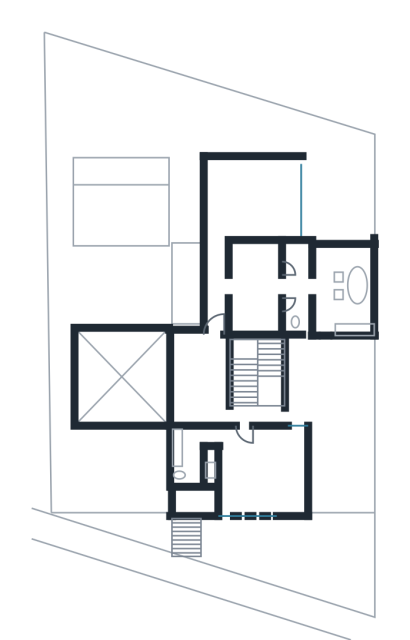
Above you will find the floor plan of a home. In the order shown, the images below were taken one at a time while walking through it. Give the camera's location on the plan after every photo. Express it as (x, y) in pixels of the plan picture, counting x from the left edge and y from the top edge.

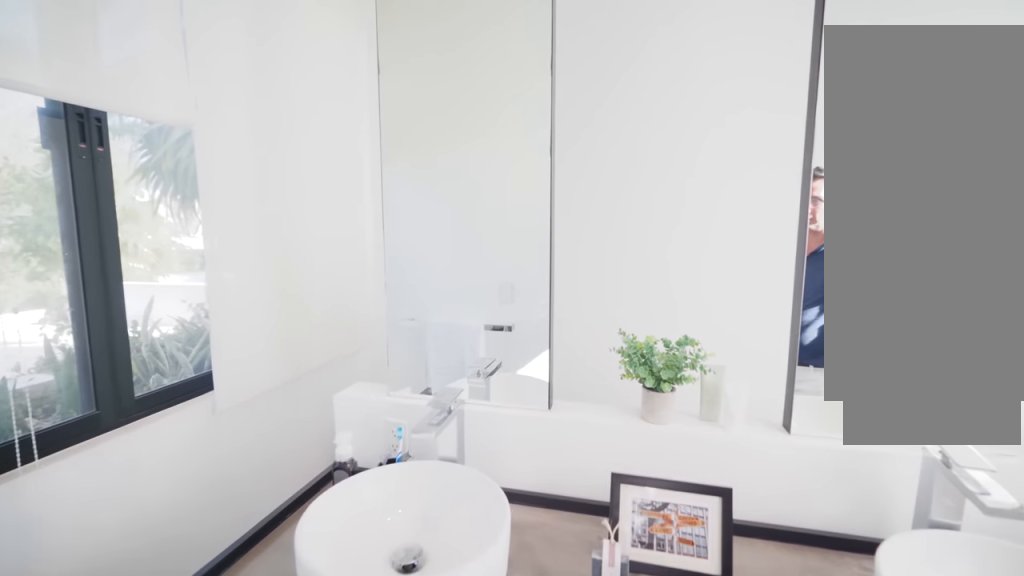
(316, 286)
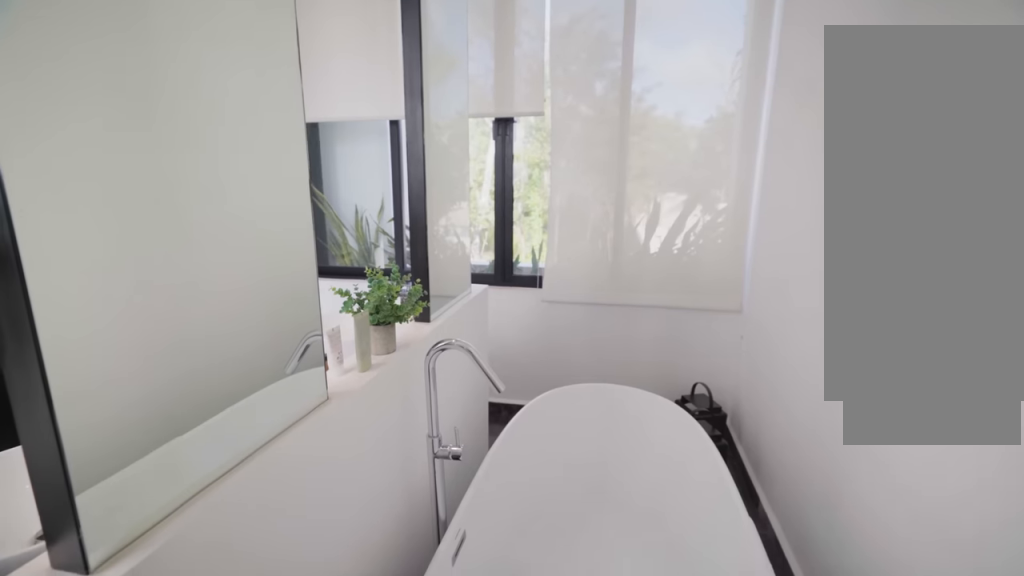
(354, 307)
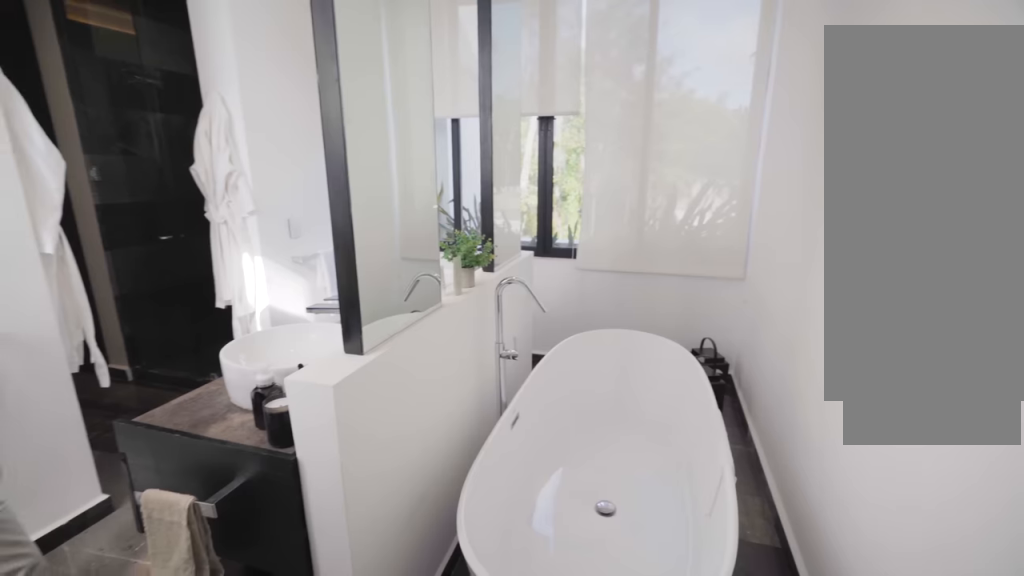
(354, 307)
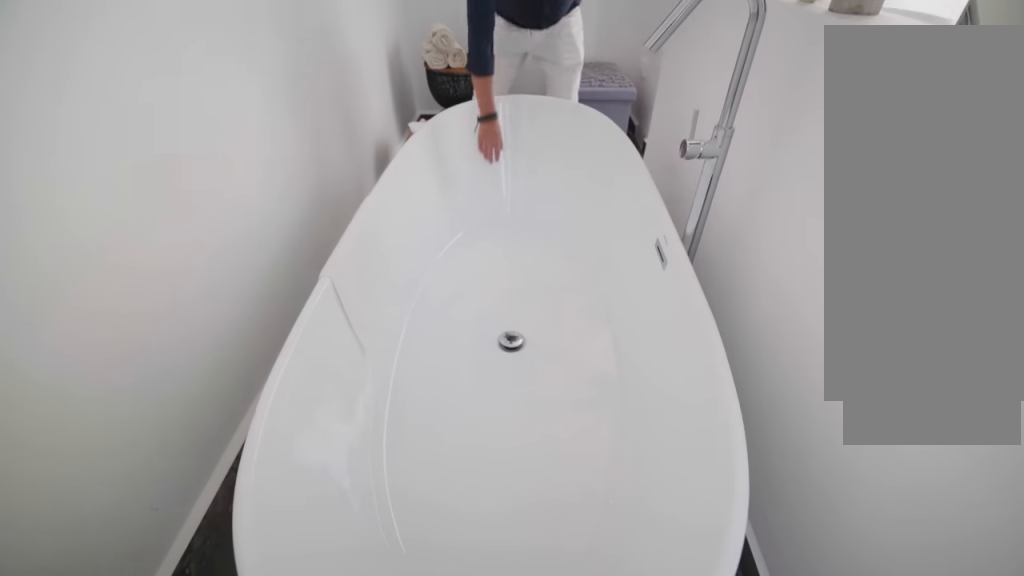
(352, 261)
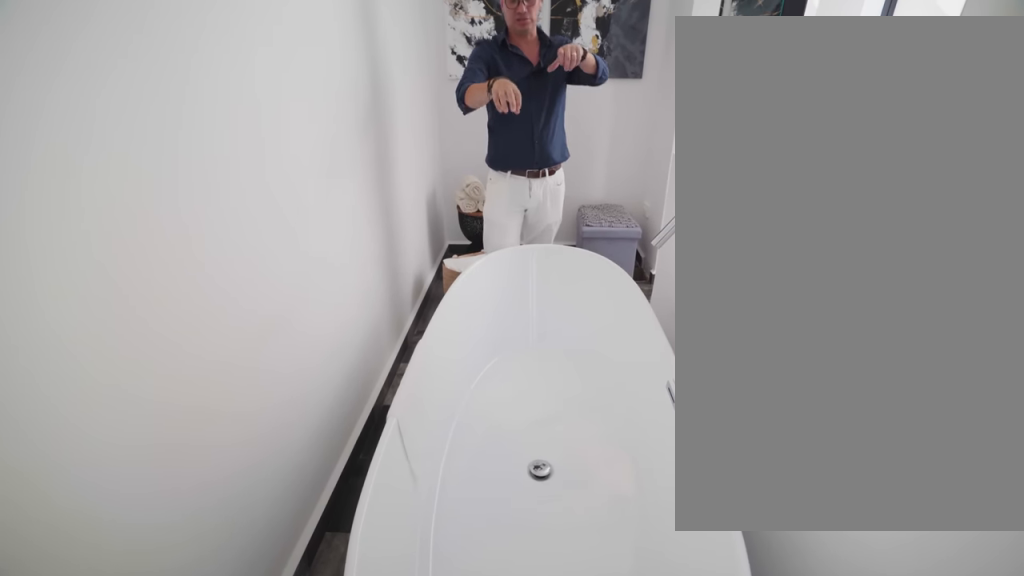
(352, 261)
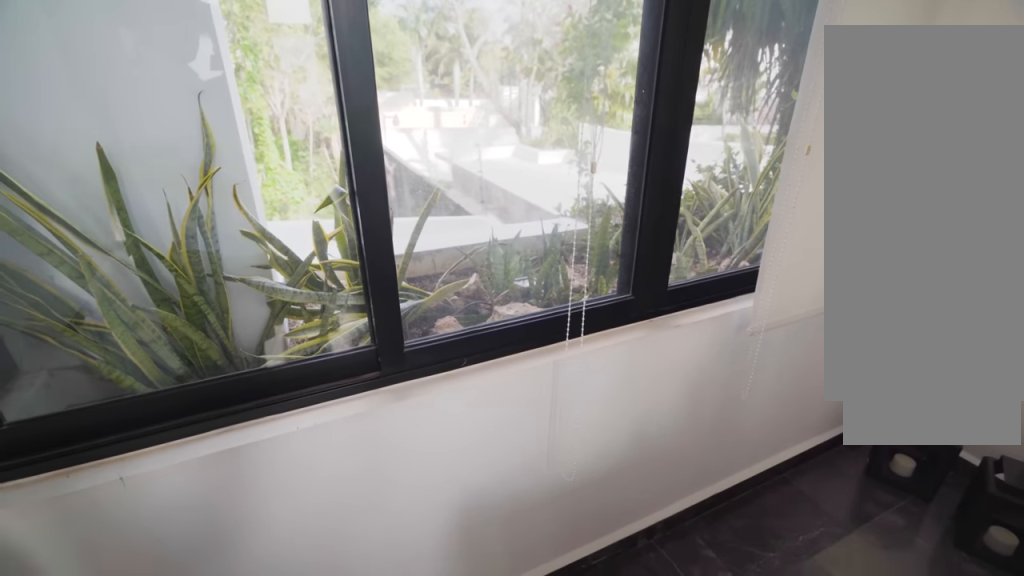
(325, 261)
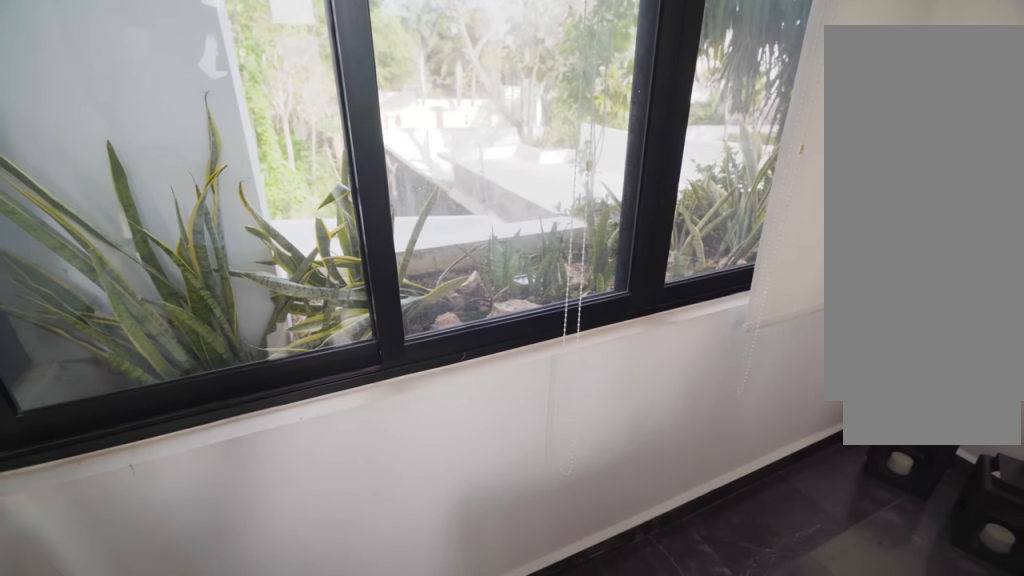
(324, 261)
